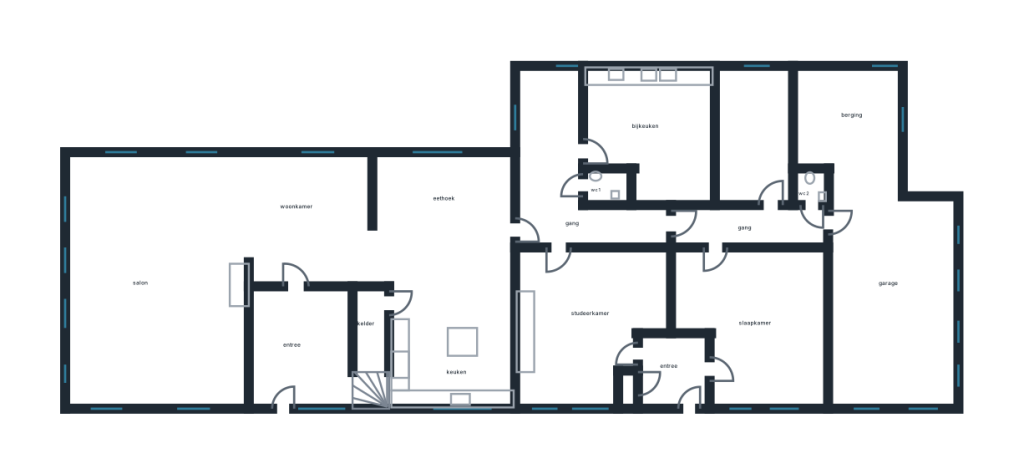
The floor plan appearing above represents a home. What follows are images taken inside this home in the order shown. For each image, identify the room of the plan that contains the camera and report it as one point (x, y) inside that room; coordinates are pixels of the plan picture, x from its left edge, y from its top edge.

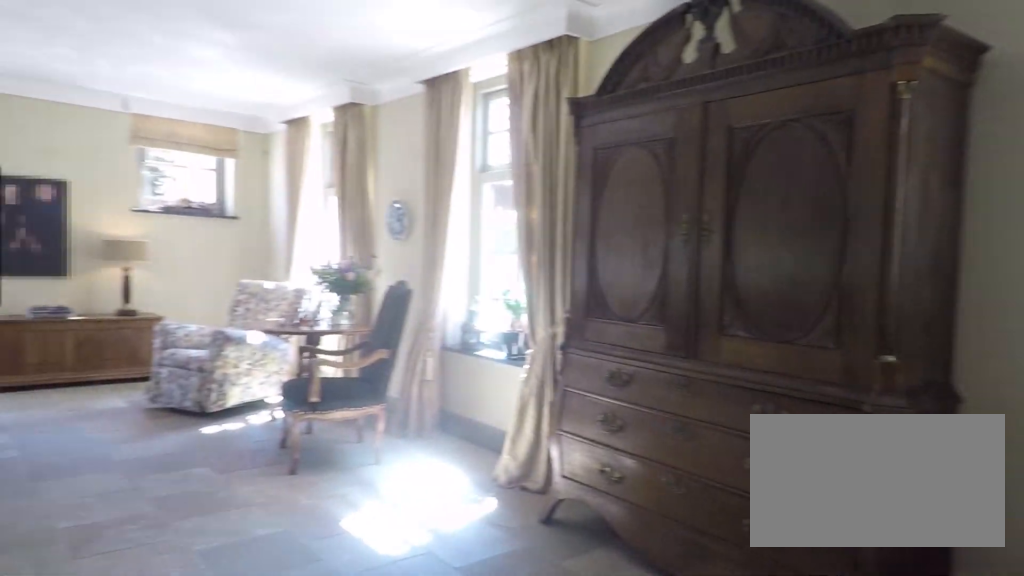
(203, 264)
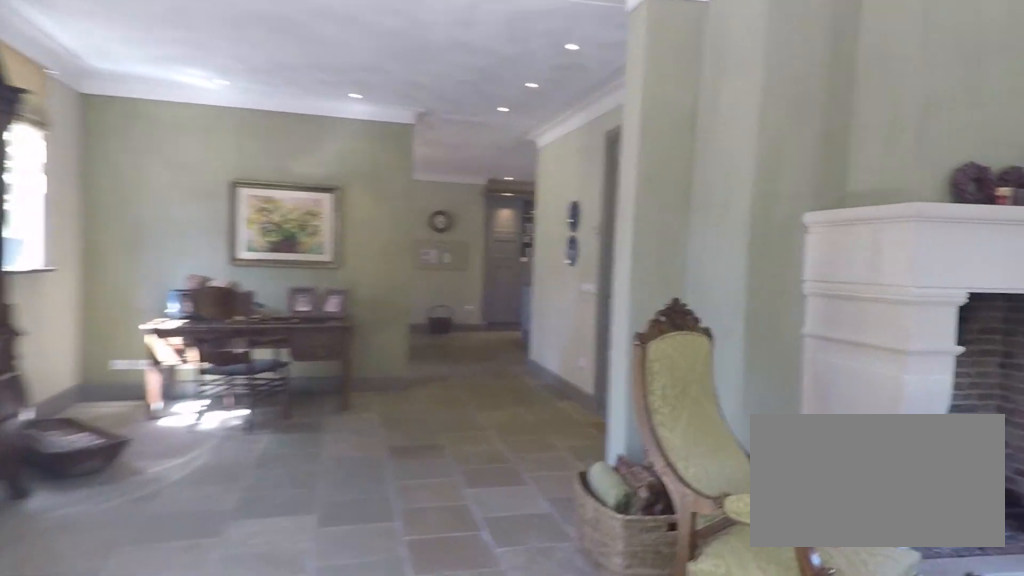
(203, 264)
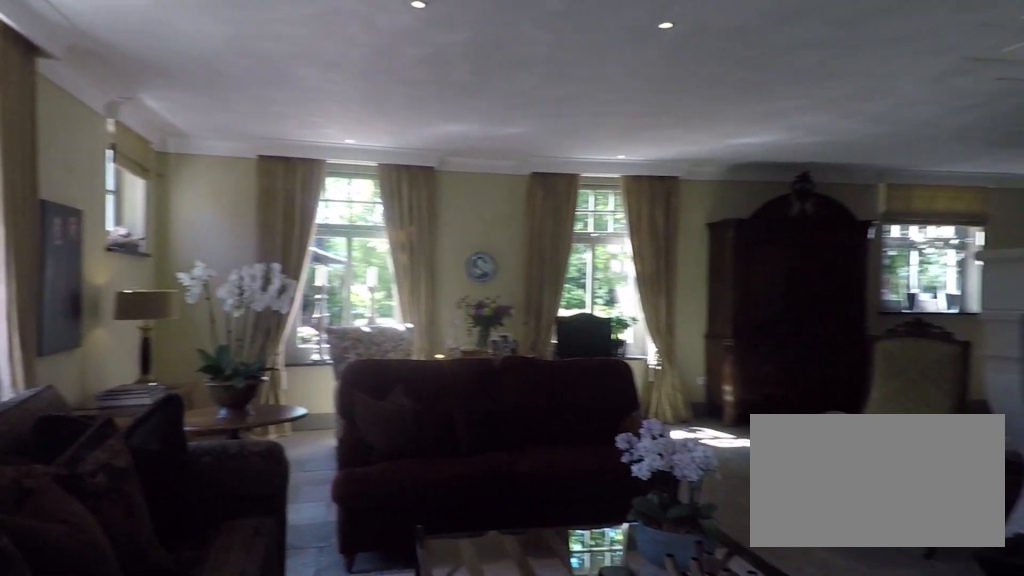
(203, 264)
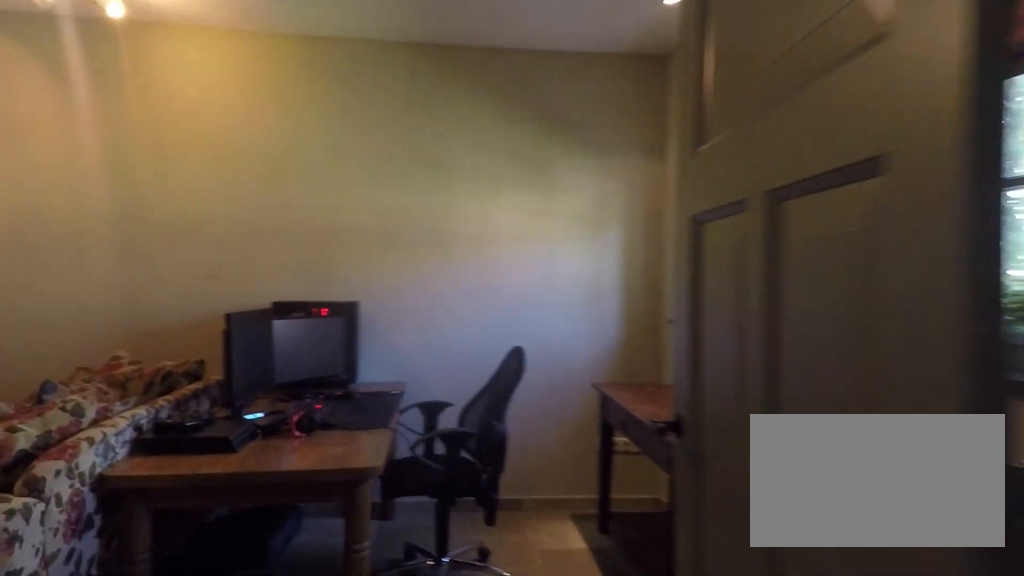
(754, 323)
